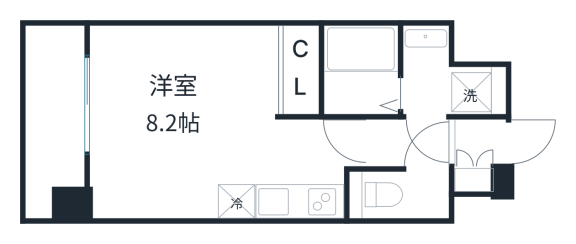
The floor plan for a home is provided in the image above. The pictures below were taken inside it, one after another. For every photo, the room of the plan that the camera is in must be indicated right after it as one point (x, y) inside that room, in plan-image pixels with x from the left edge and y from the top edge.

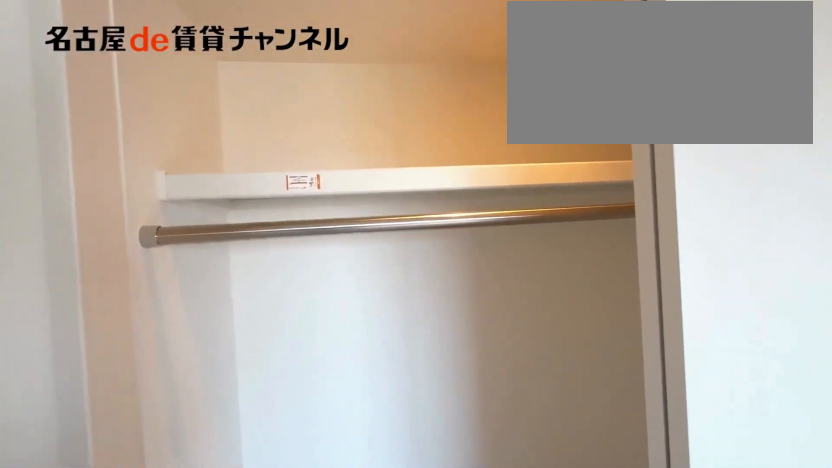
(301, 69)
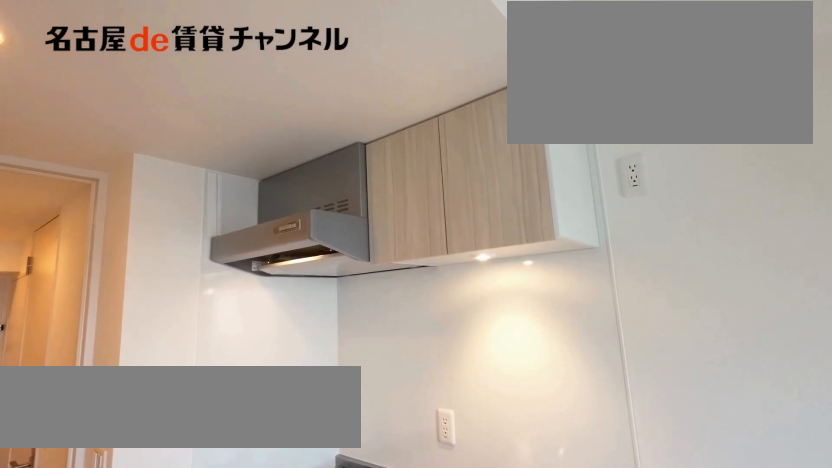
(300, 201)
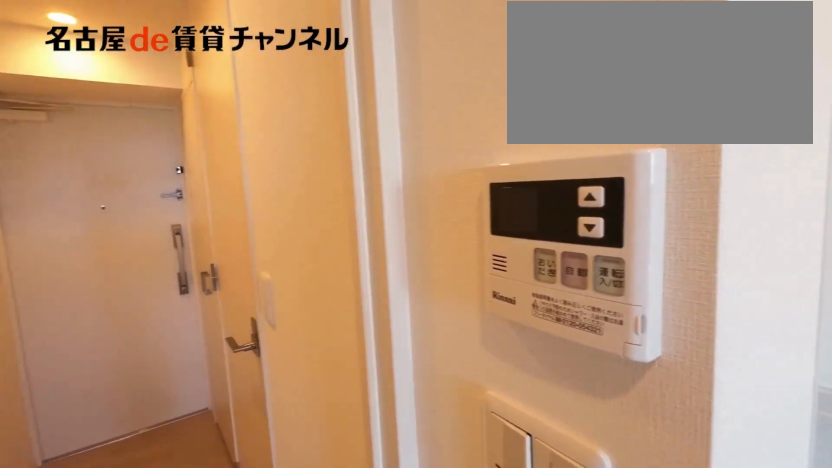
(300, 201)
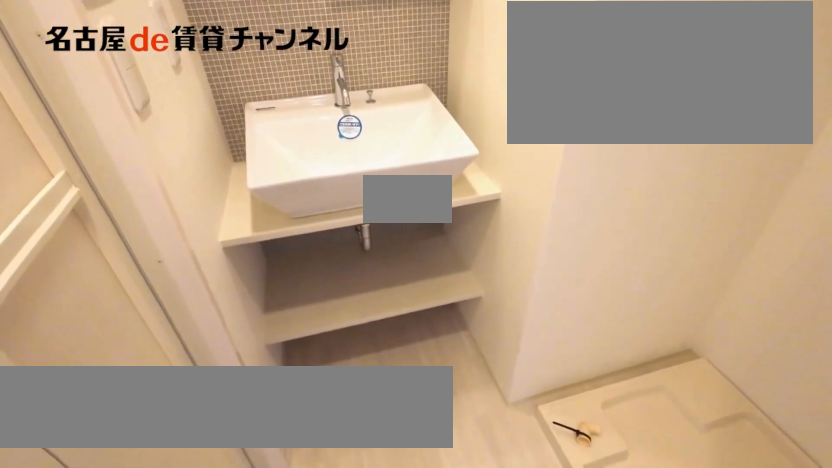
(446, 78)
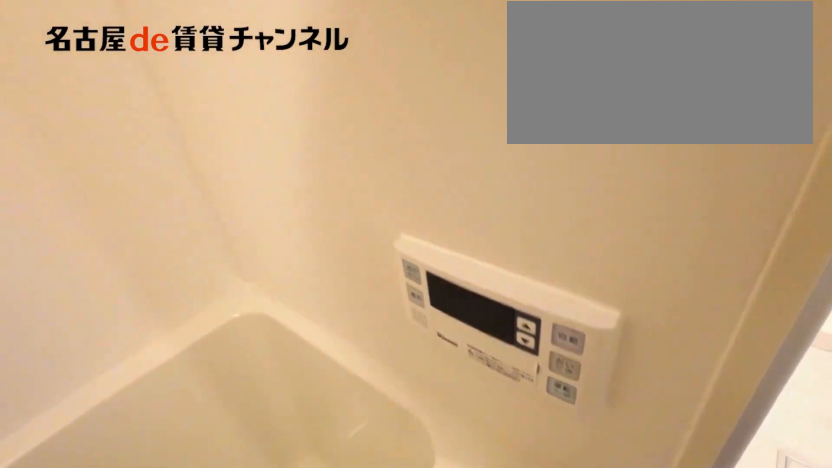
(361, 69)
